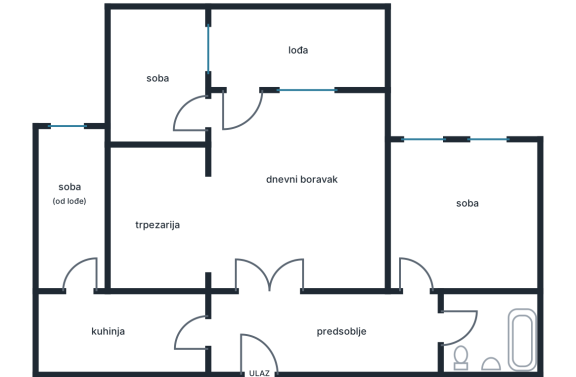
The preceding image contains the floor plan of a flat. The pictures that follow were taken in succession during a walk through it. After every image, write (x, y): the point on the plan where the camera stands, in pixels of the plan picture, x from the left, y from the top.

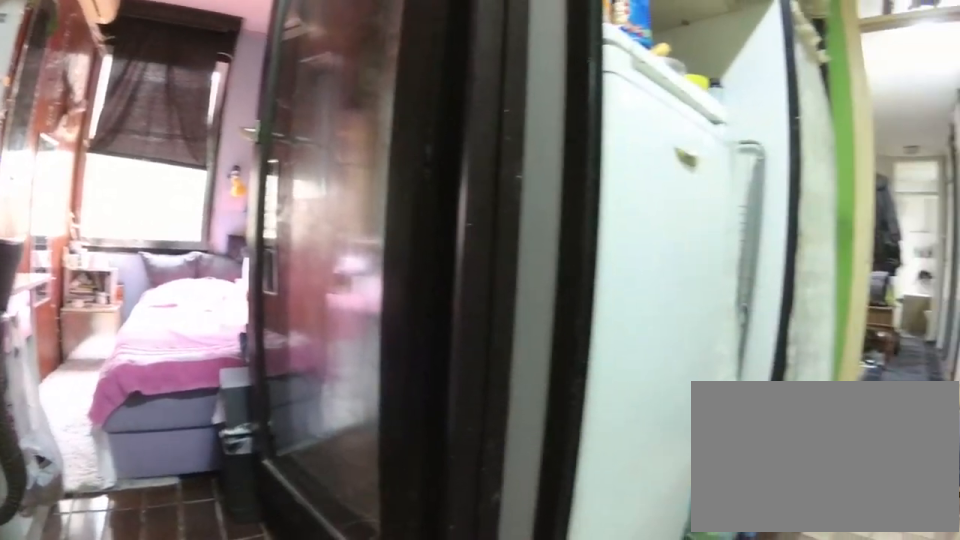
(62, 327)
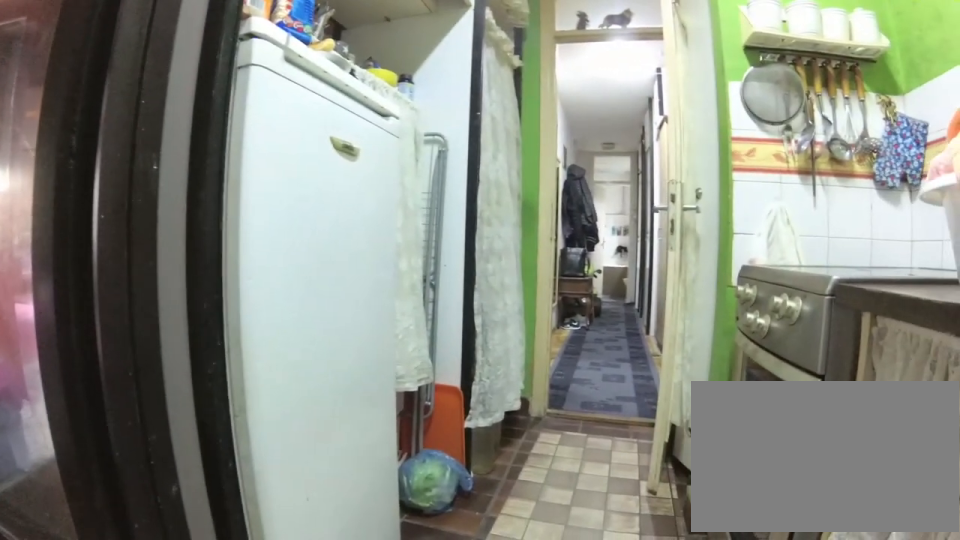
(64, 325)
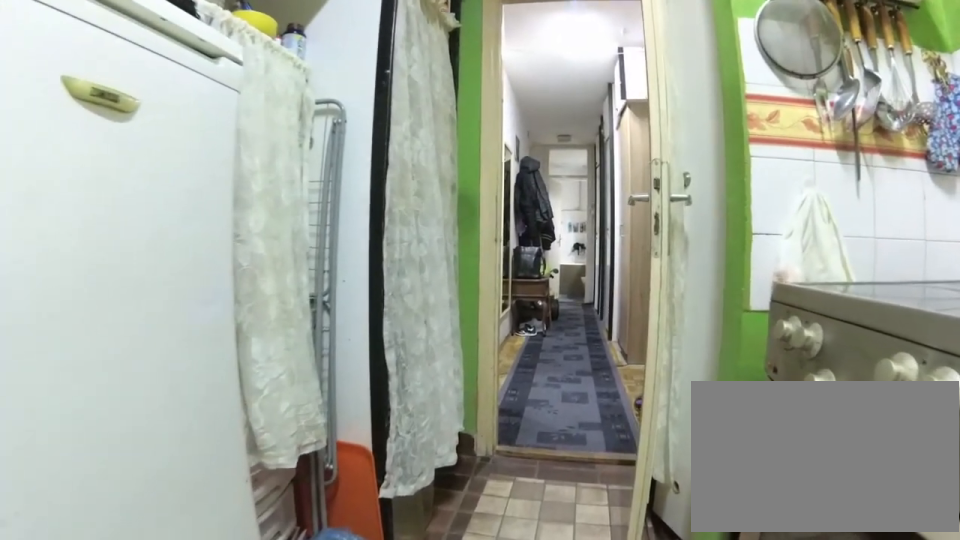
(86, 326)
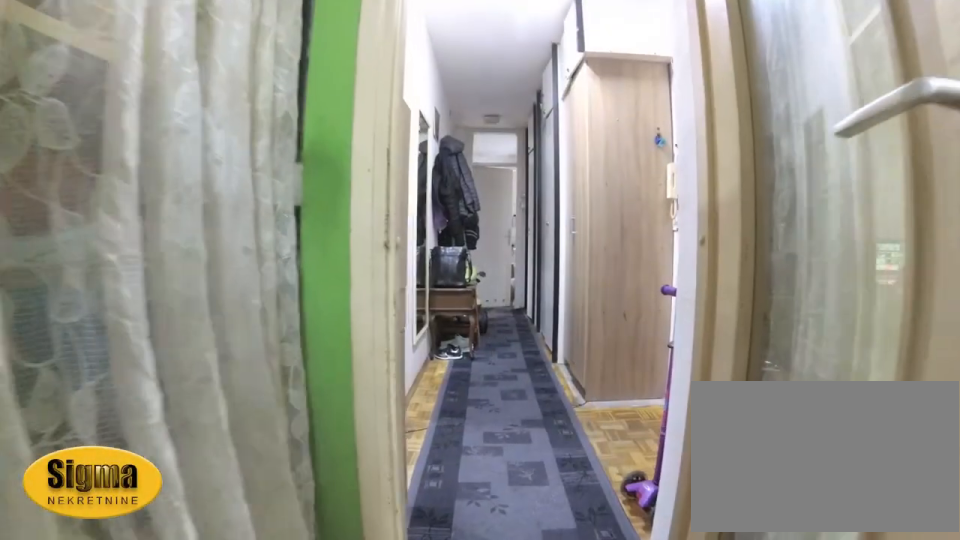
(153, 325)
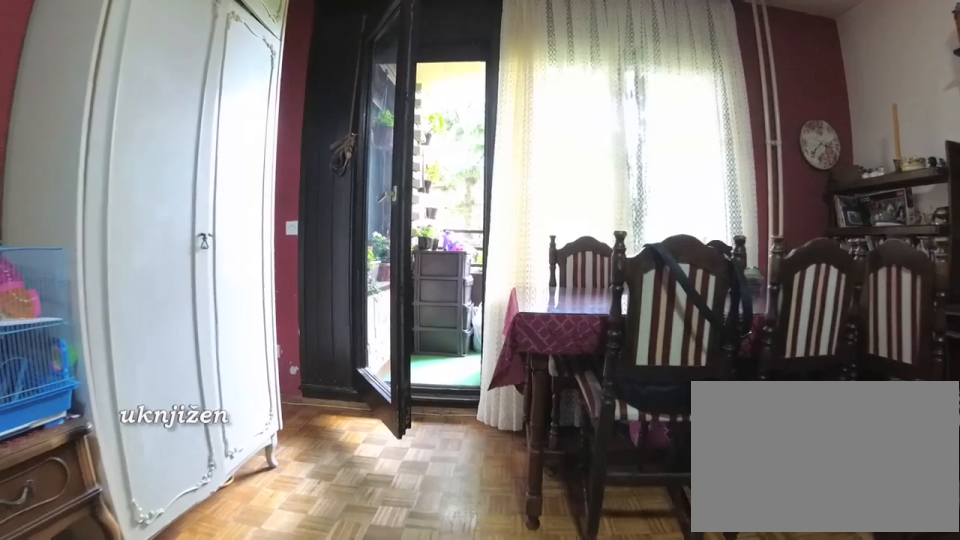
(254, 214)
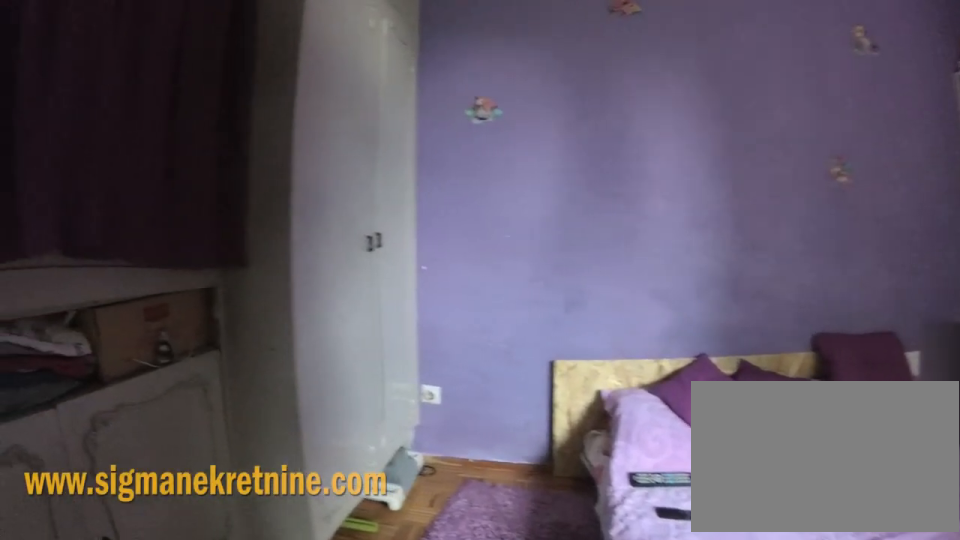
(220, 130)
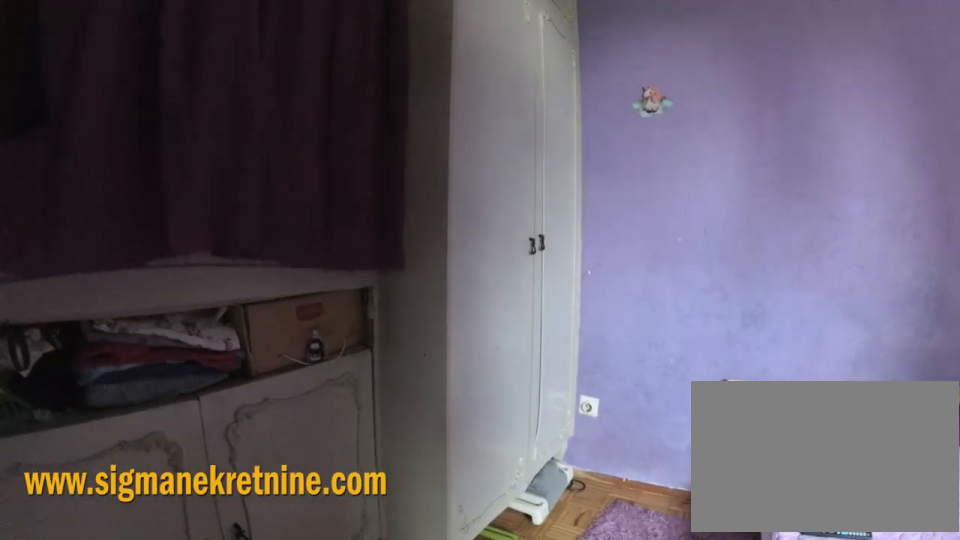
(211, 130)
